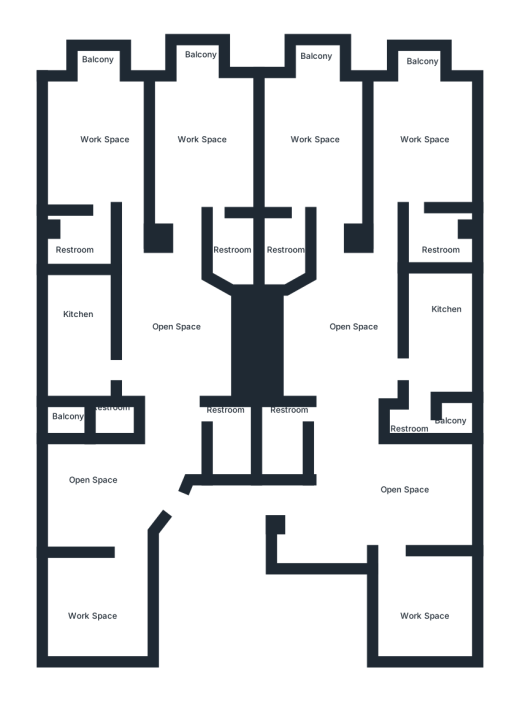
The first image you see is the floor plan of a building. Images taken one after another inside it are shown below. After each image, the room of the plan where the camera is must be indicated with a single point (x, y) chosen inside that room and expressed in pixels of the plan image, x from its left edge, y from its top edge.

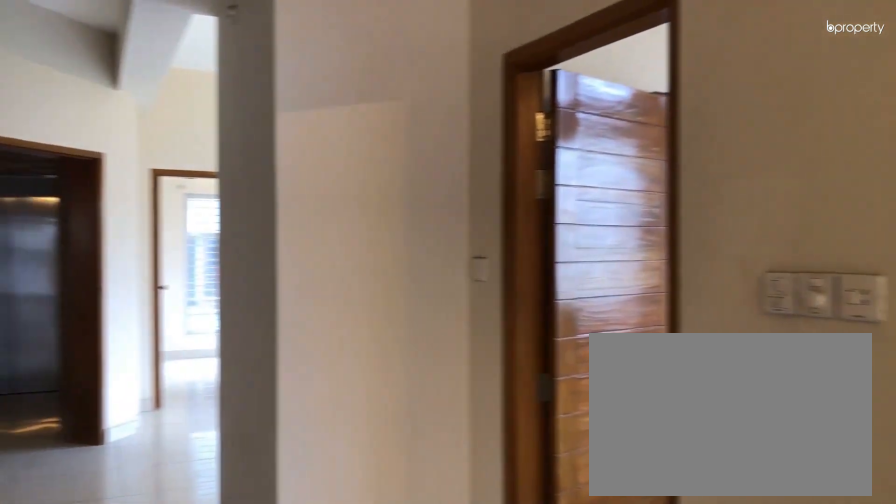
(173, 348)
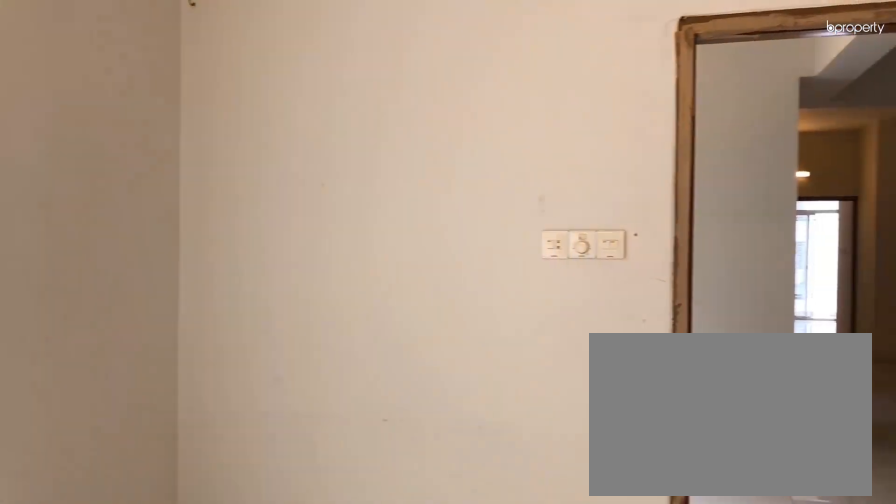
(106, 605)
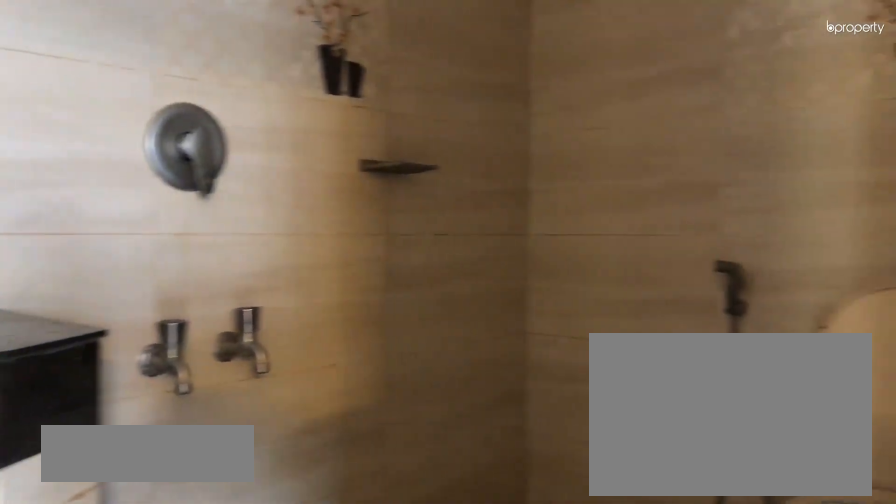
(232, 439)
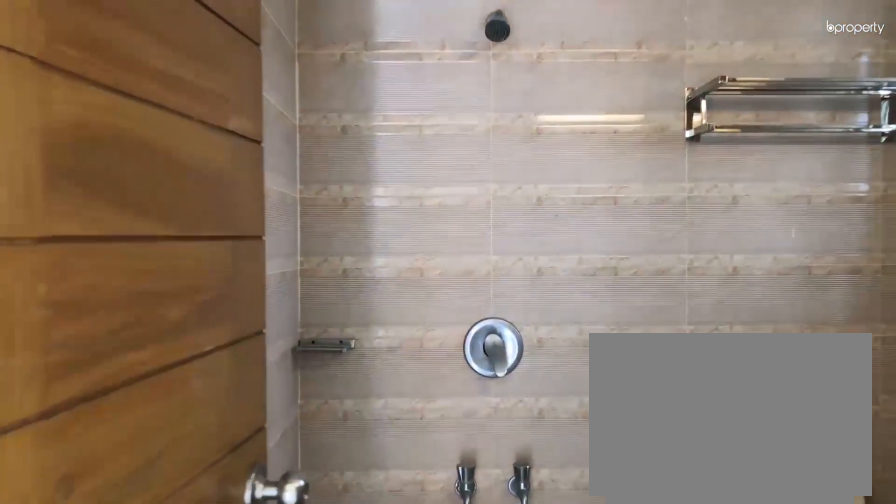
(81, 237)
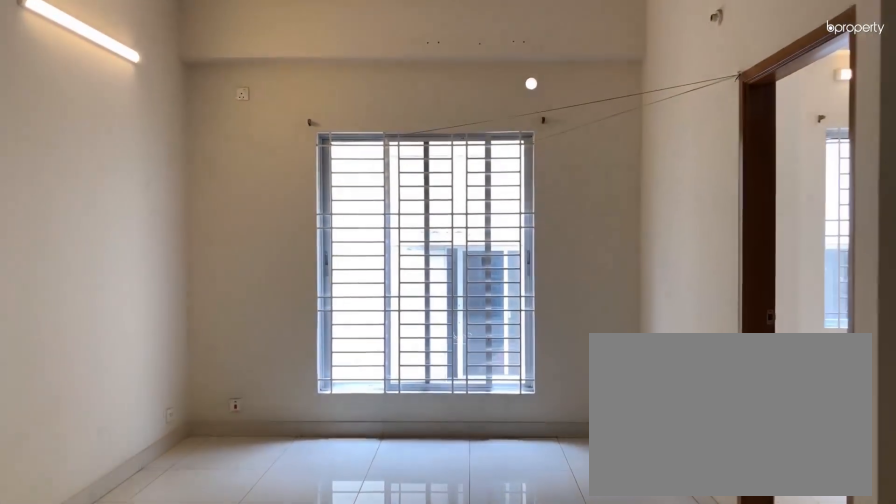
(382, 495)
